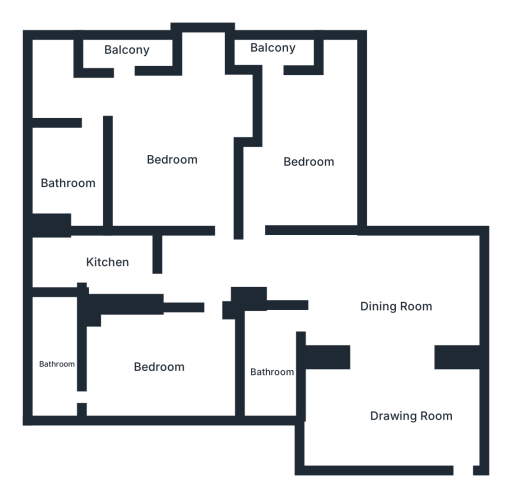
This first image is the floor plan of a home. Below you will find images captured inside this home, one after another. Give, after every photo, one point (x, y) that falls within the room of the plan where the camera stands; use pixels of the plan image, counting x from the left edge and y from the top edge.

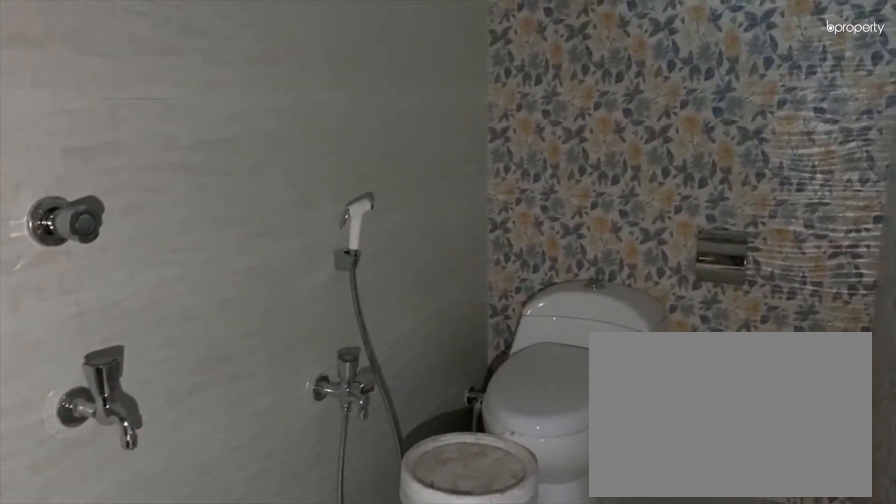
(58, 367)
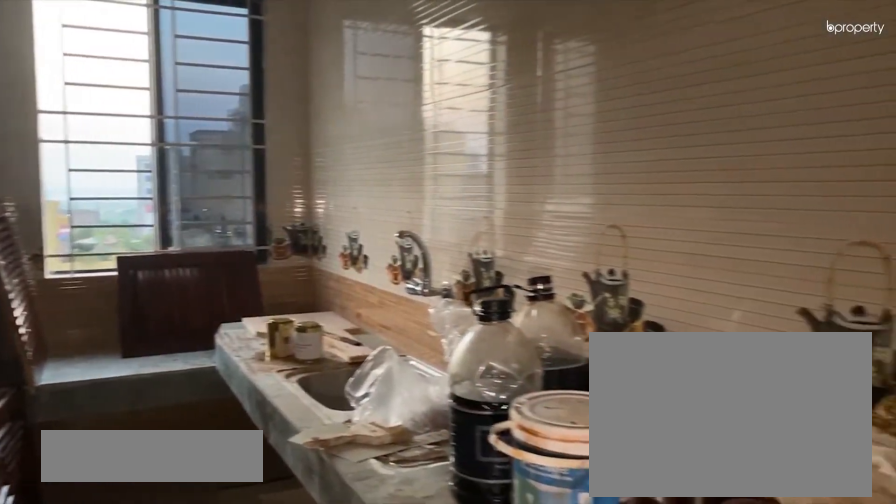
(106, 261)
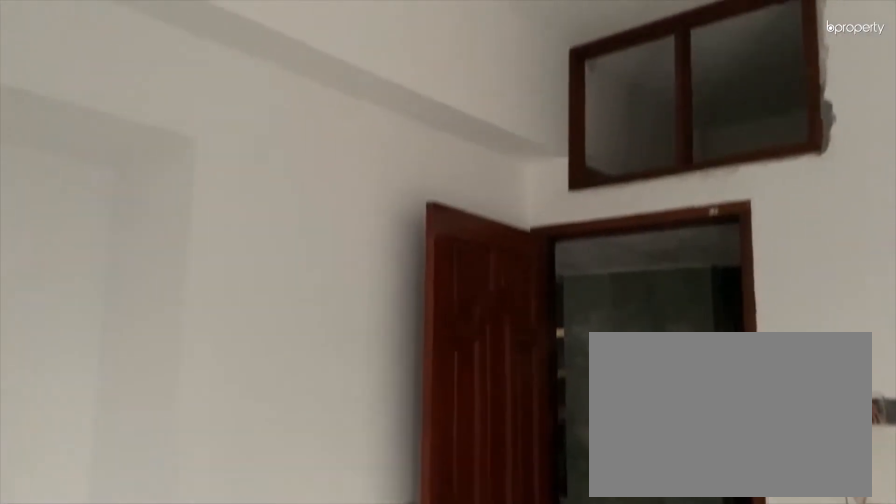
(176, 157)
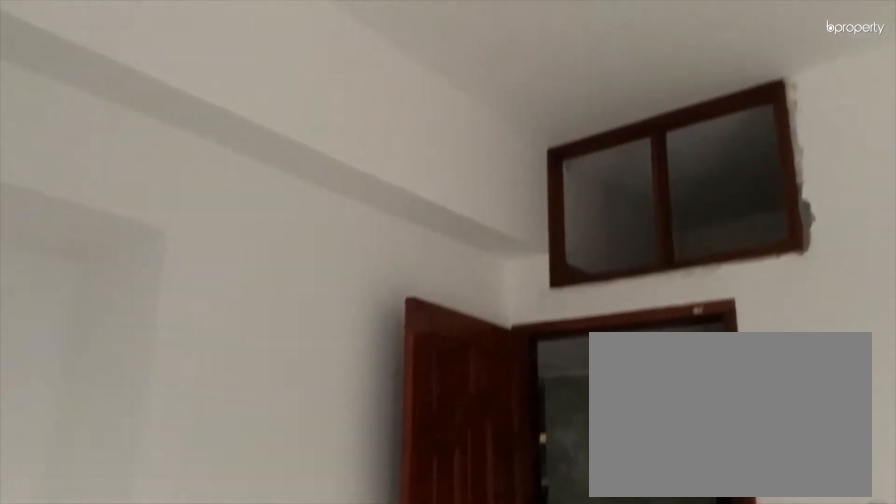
(176, 157)
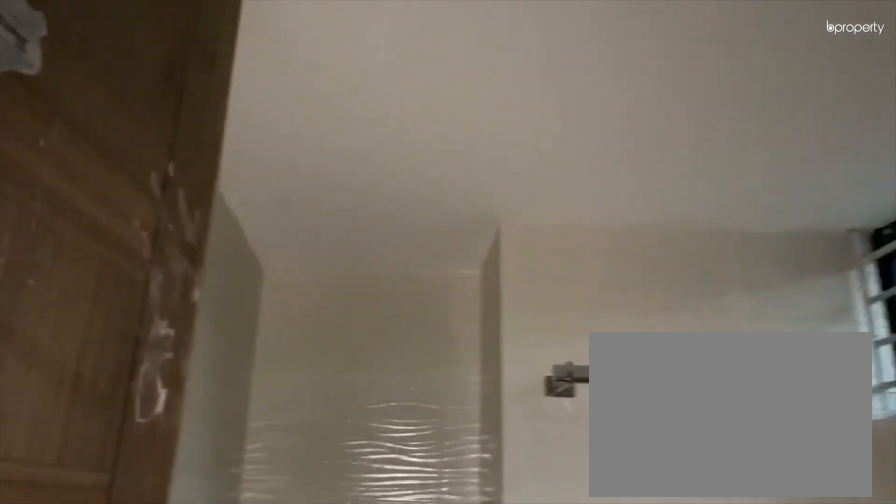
(68, 183)
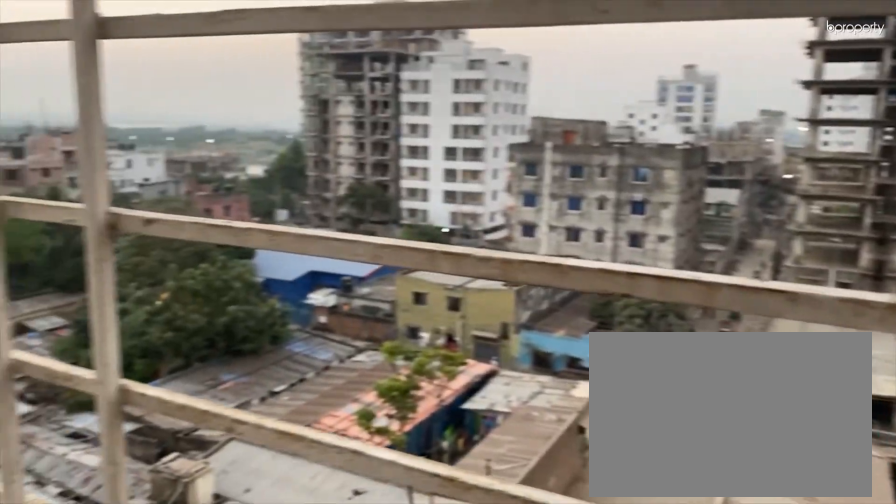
(127, 53)
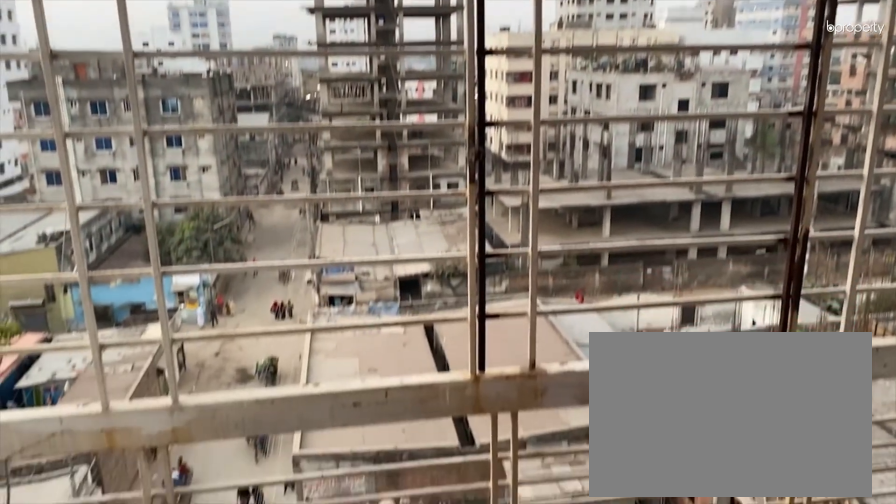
(127, 53)
